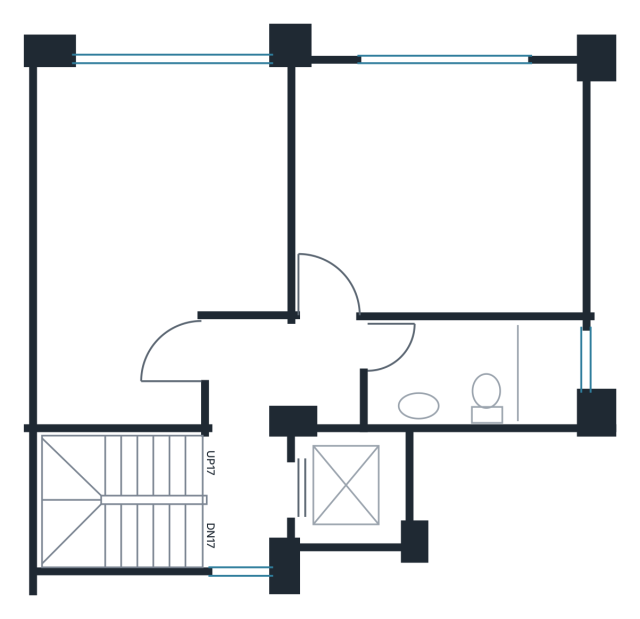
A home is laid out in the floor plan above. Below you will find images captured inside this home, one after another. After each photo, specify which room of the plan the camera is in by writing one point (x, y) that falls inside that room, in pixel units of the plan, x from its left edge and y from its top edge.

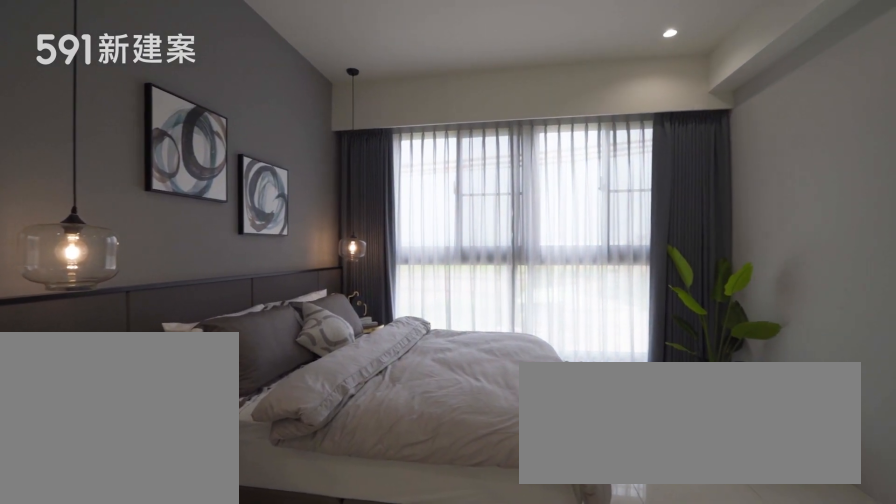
(151, 230)
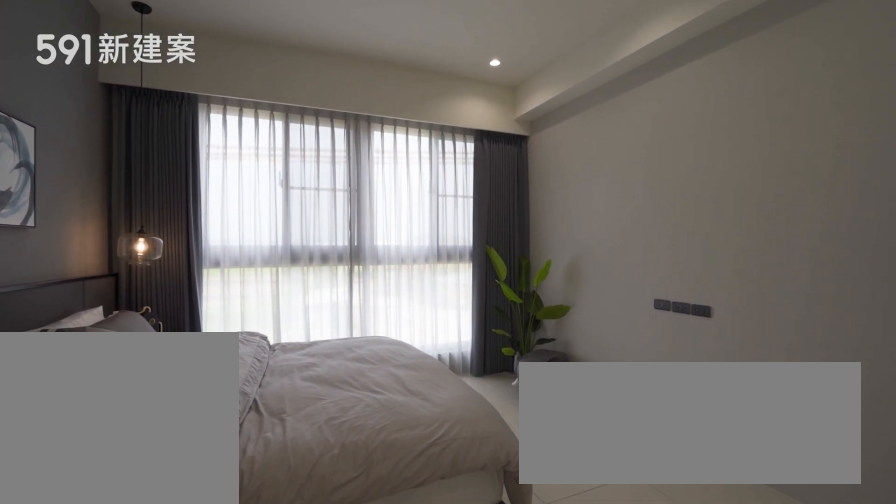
(151, 230)
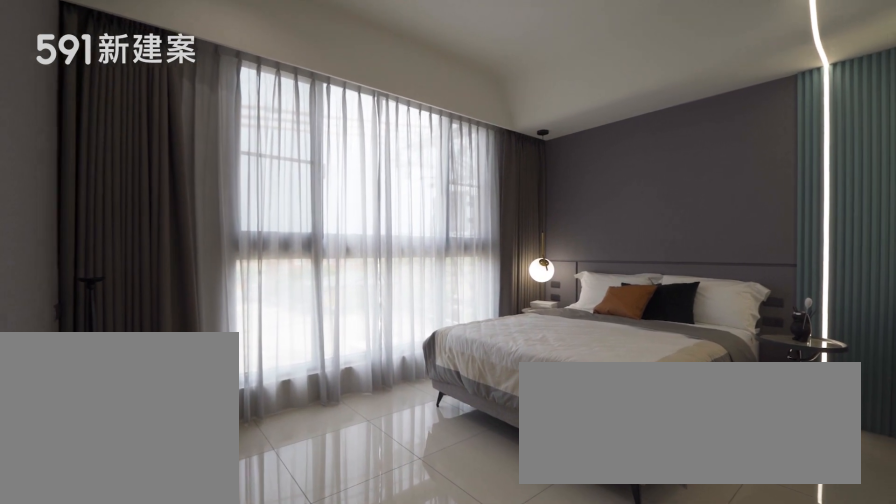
(441, 188)
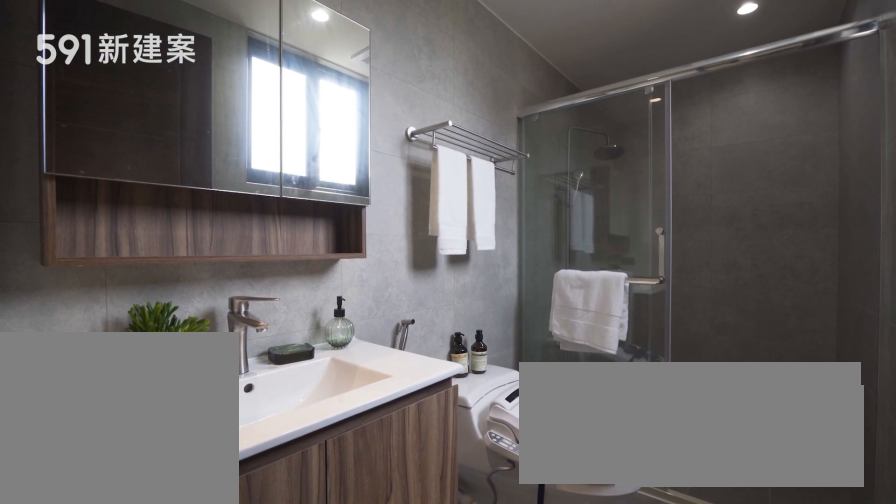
(478, 371)
